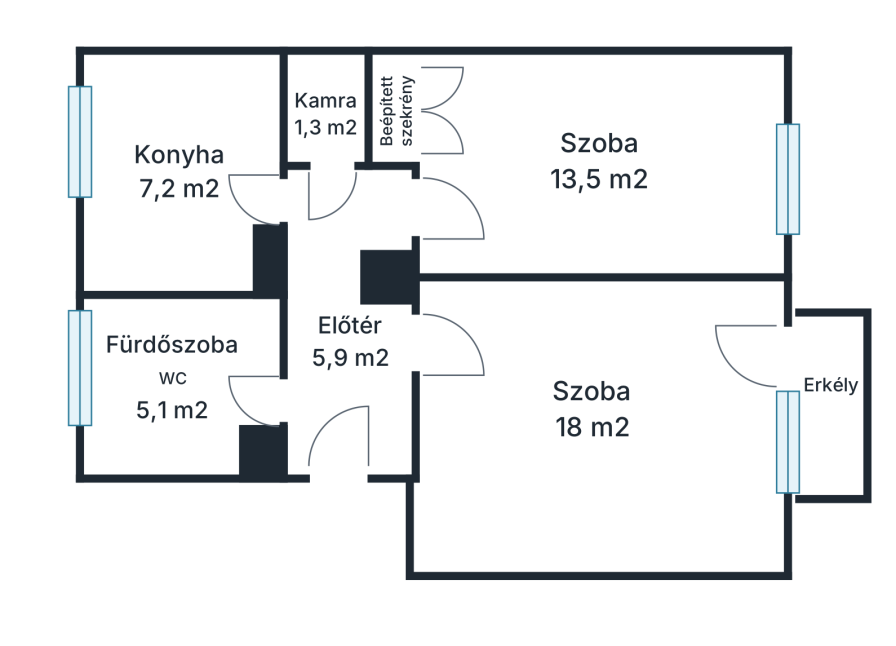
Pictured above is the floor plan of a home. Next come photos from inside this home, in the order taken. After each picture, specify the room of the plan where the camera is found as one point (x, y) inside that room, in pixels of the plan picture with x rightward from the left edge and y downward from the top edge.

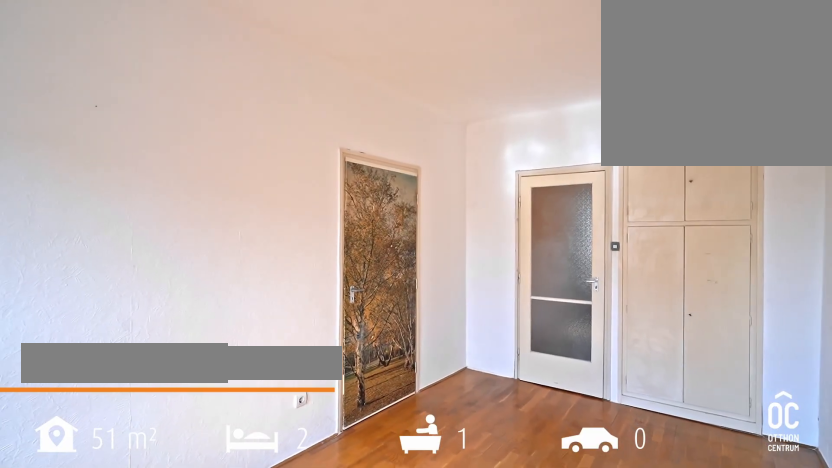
(600, 165)
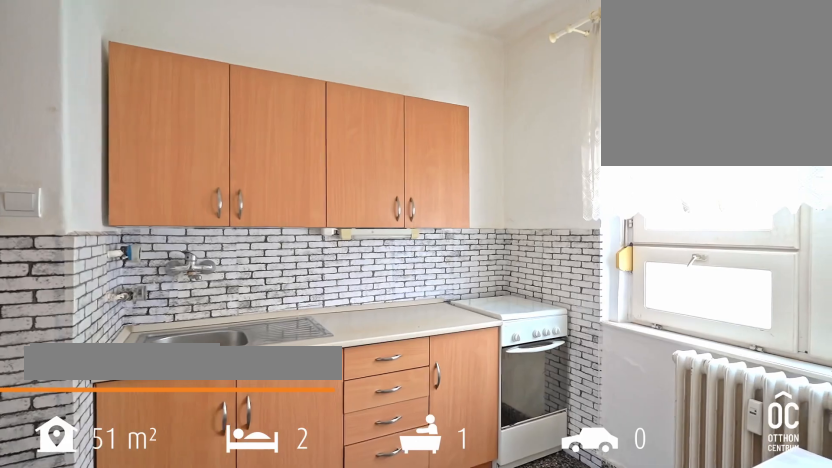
(179, 172)
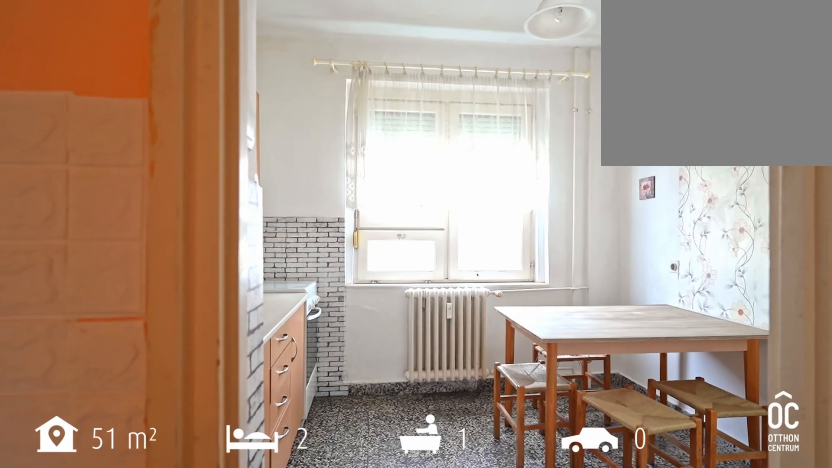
(179, 172)
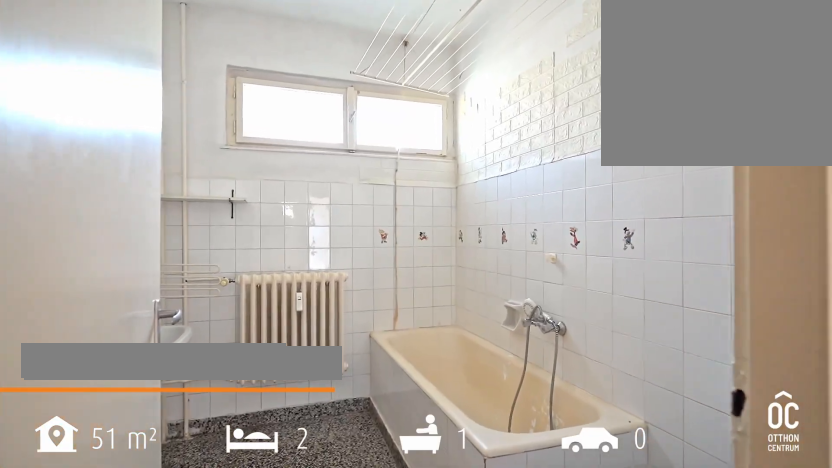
(171, 378)
